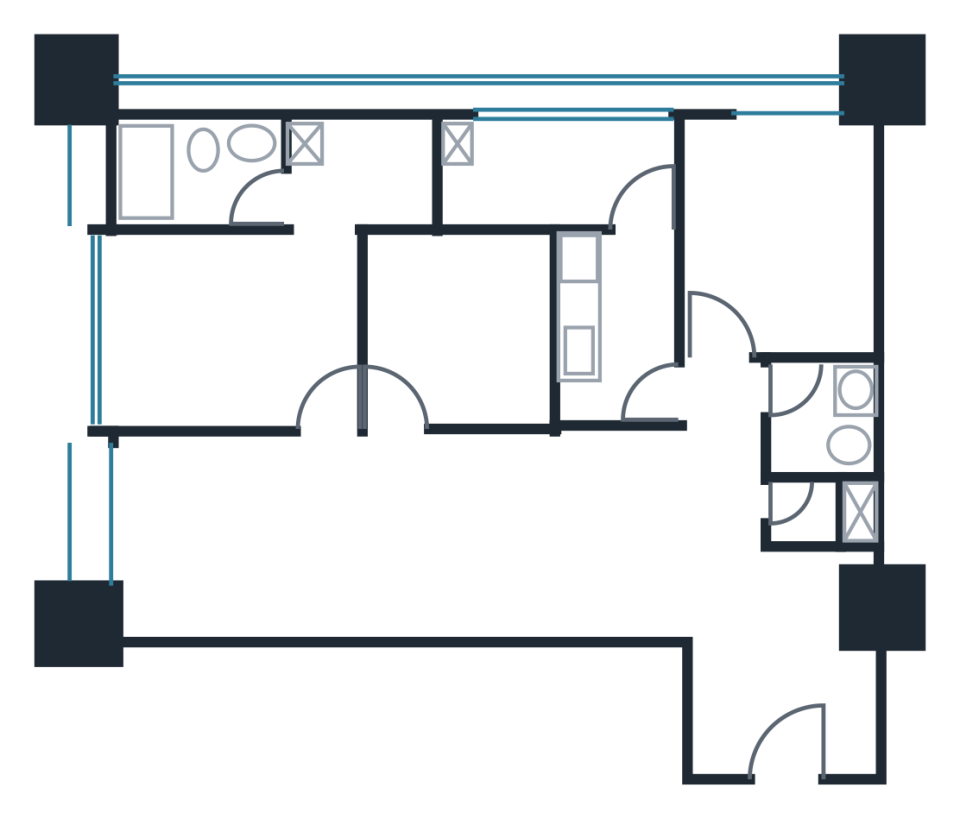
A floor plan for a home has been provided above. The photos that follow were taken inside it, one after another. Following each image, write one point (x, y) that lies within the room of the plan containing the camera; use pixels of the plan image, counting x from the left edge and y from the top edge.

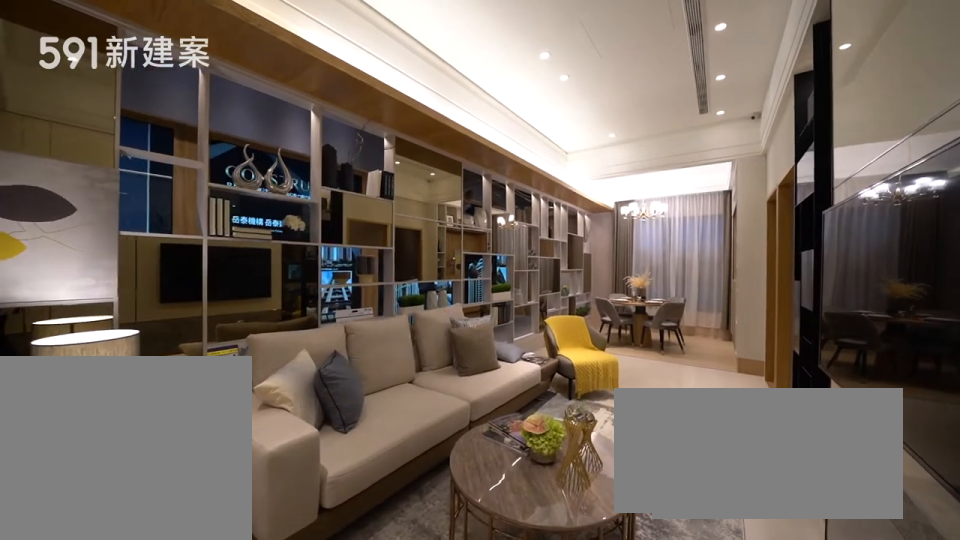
(513, 537)
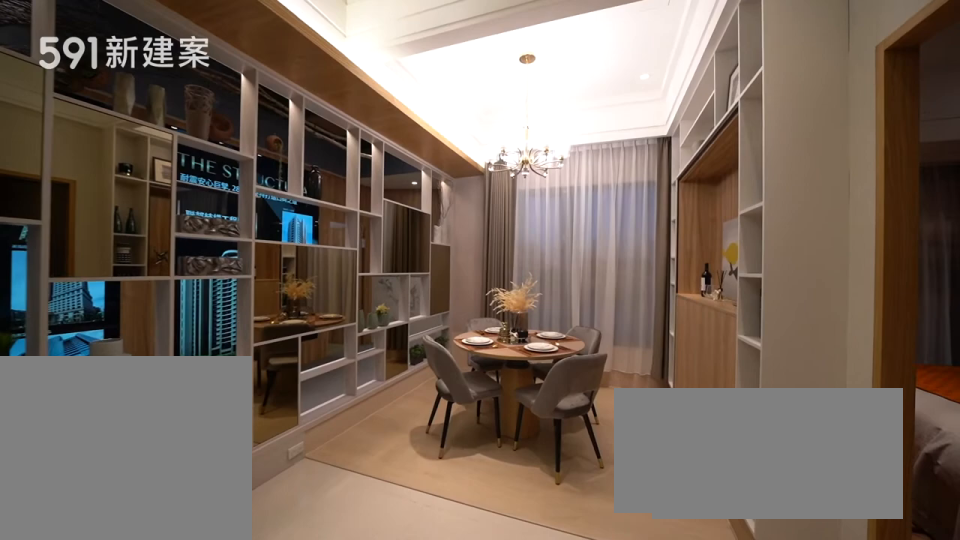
(202, 535)
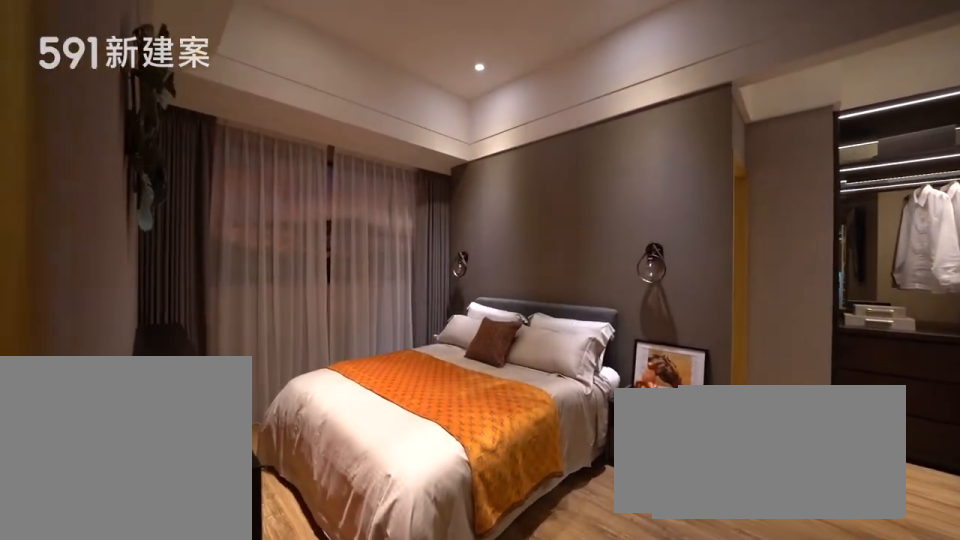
(260, 289)
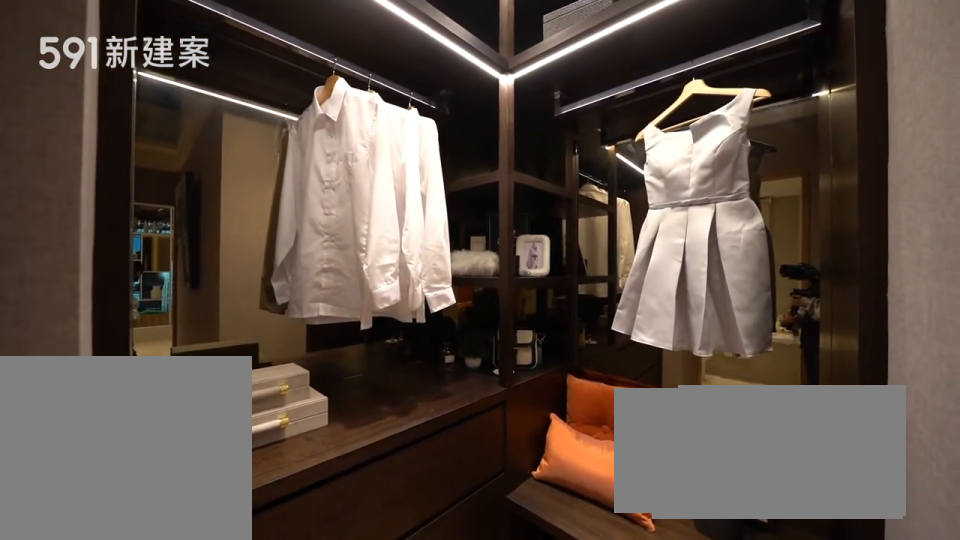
(260, 289)
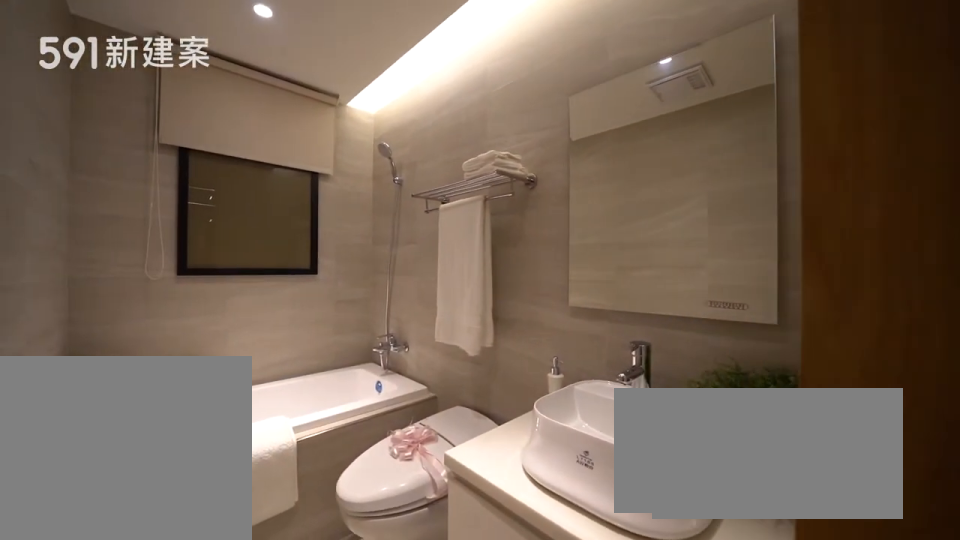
(195, 170)
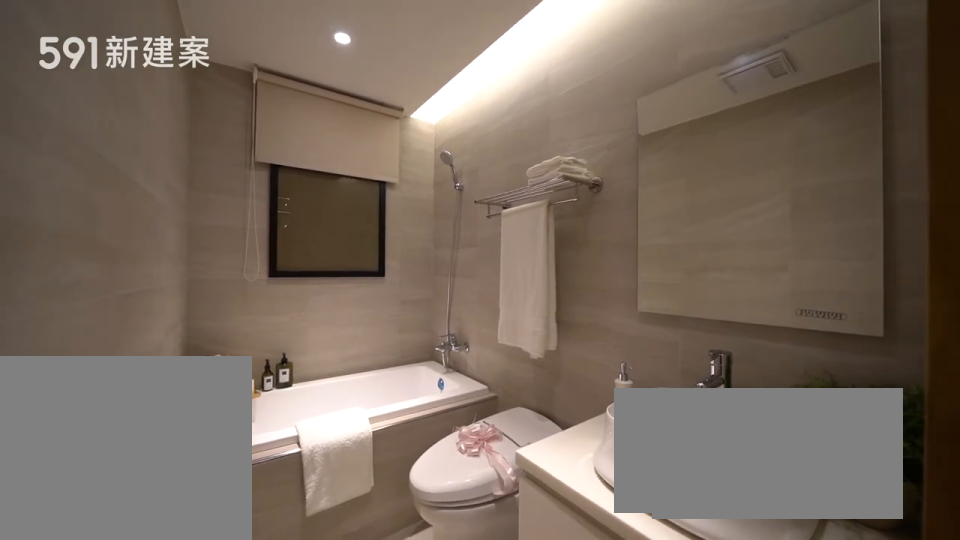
(195, 170)
